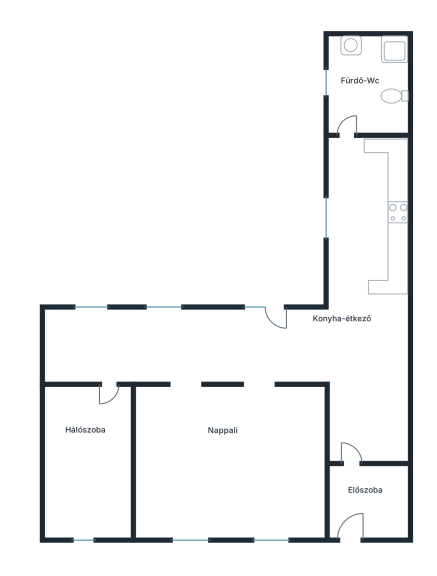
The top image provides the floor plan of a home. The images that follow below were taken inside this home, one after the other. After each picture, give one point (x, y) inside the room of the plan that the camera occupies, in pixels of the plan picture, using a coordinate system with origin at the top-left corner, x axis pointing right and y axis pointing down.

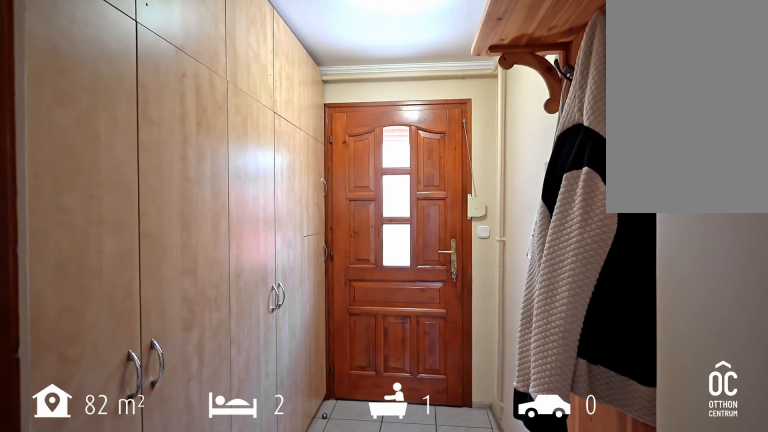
(367, 497)
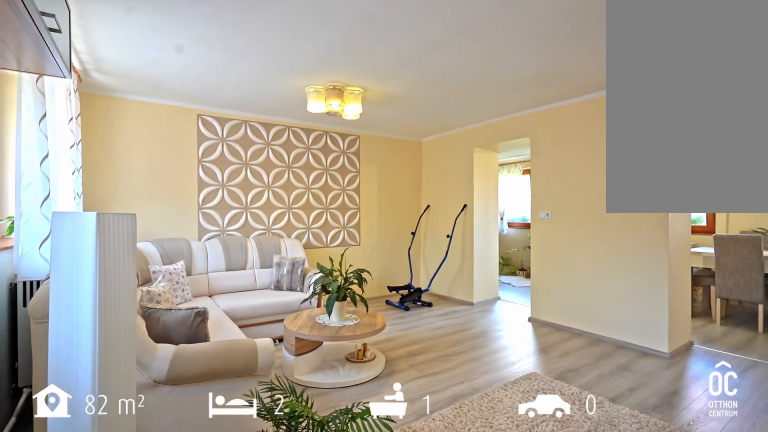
(224, 463)
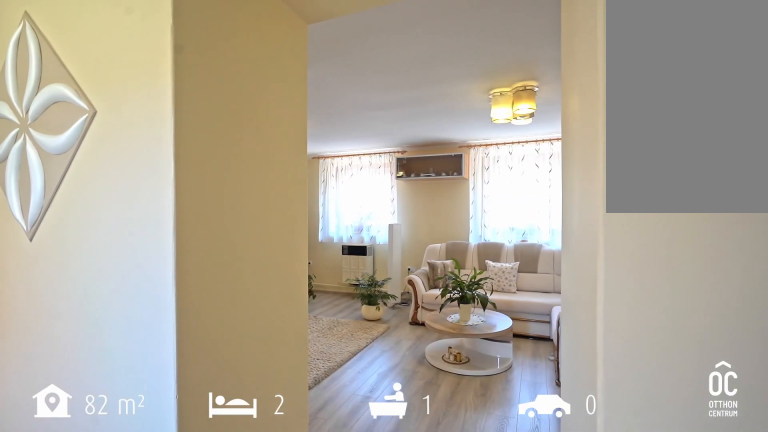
(224, 463)
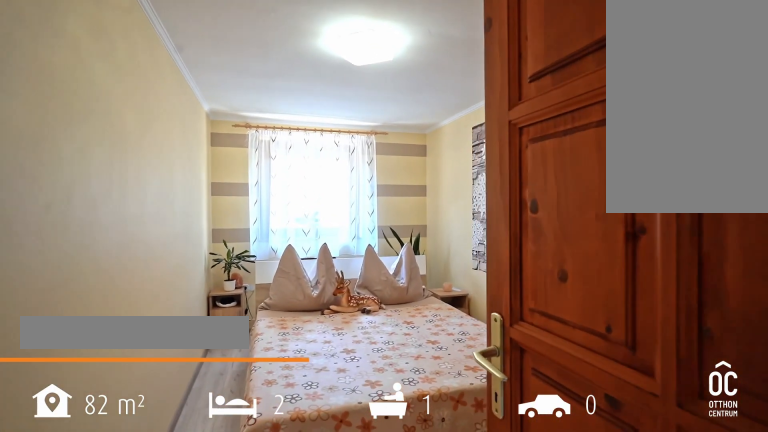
(89, 467)
